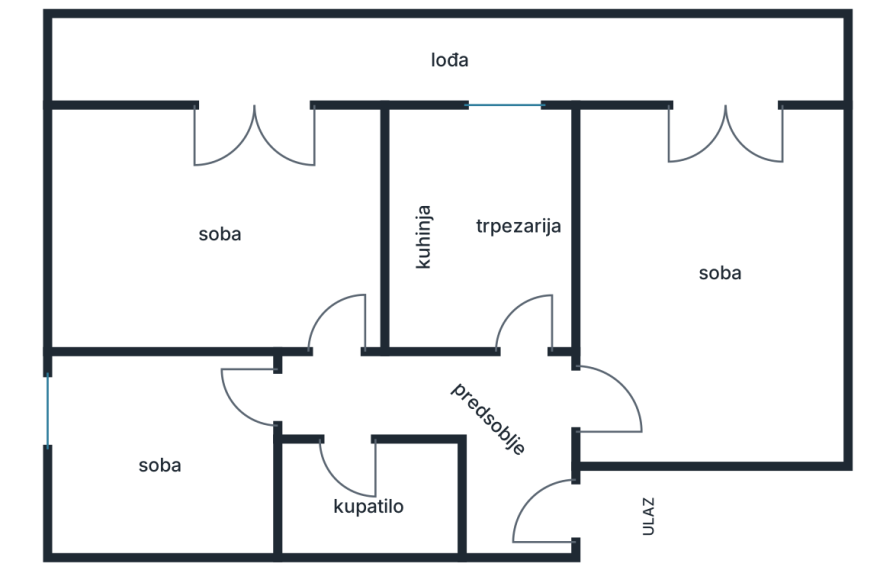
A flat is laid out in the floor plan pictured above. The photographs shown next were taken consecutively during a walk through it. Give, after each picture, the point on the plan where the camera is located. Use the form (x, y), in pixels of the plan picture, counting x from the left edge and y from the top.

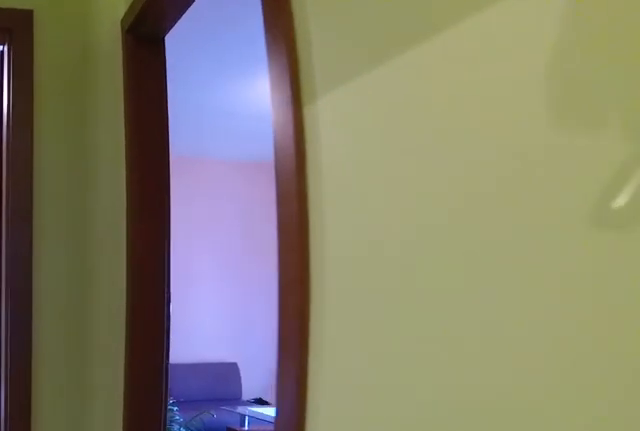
(457, 390)
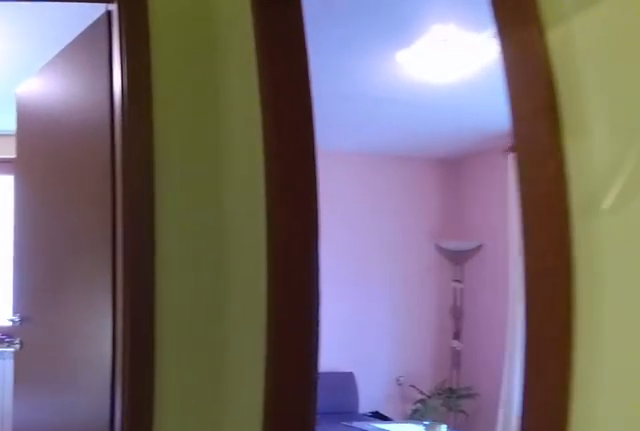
(421, 389)
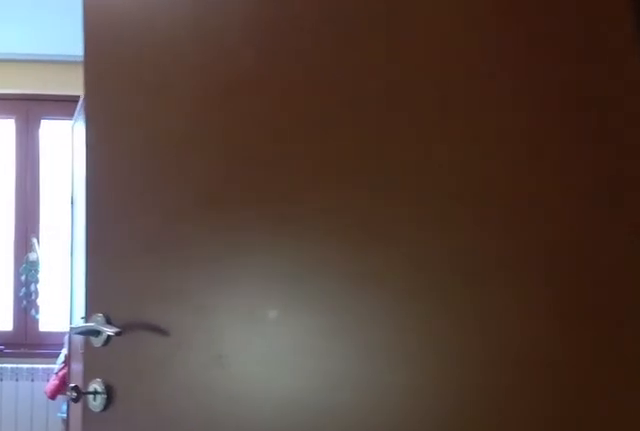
(295, 395)
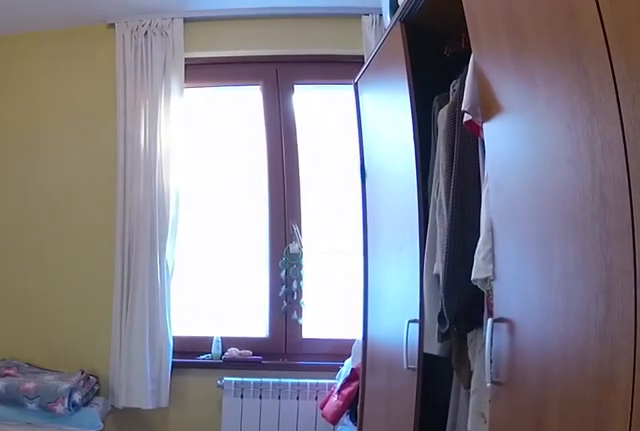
(282, 395)
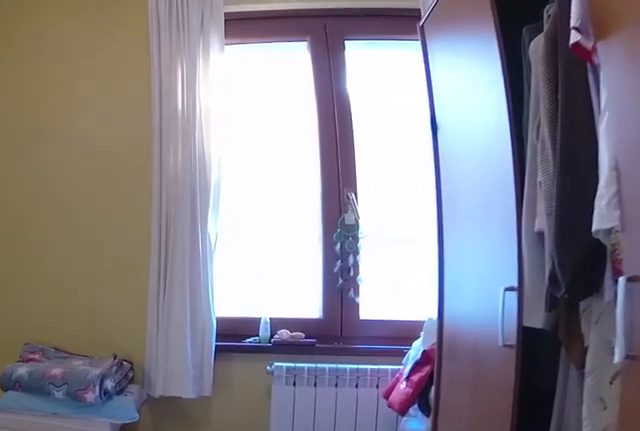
(268, 395)
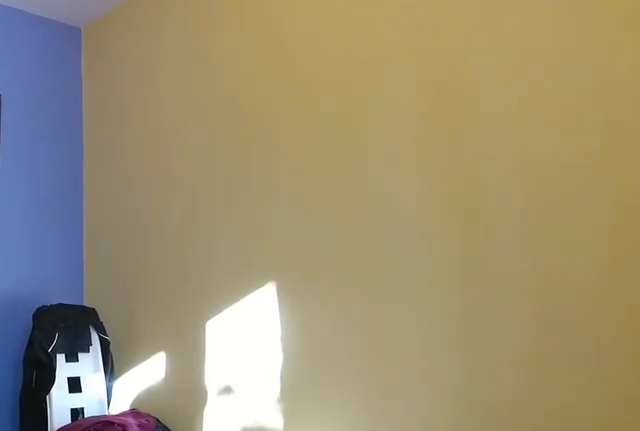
(91, 394)
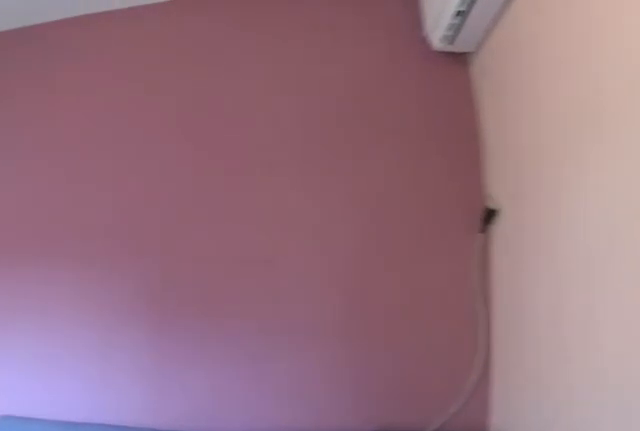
(110, 137)
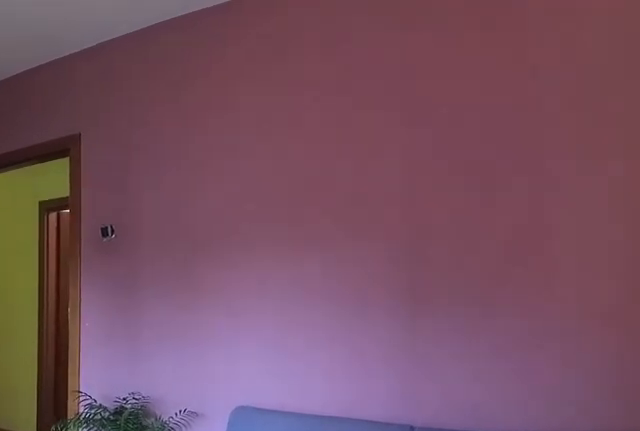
(137, 164)
